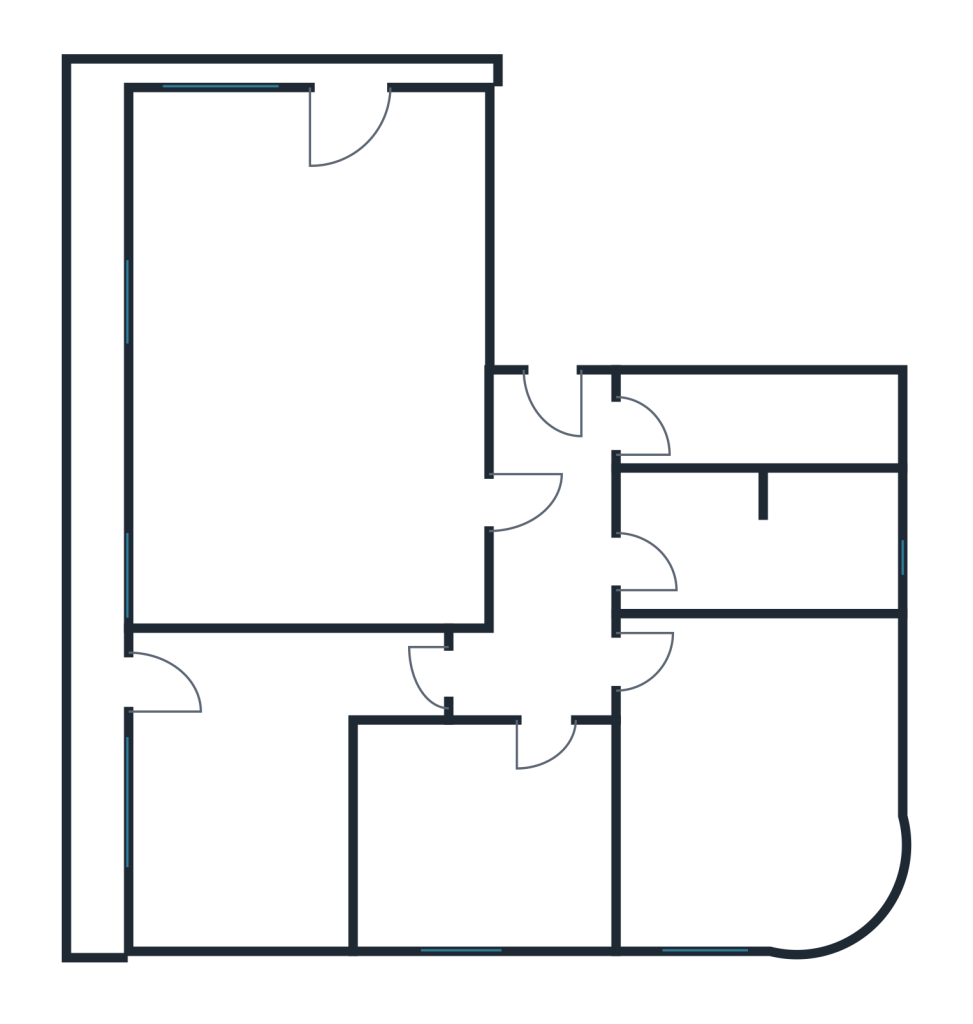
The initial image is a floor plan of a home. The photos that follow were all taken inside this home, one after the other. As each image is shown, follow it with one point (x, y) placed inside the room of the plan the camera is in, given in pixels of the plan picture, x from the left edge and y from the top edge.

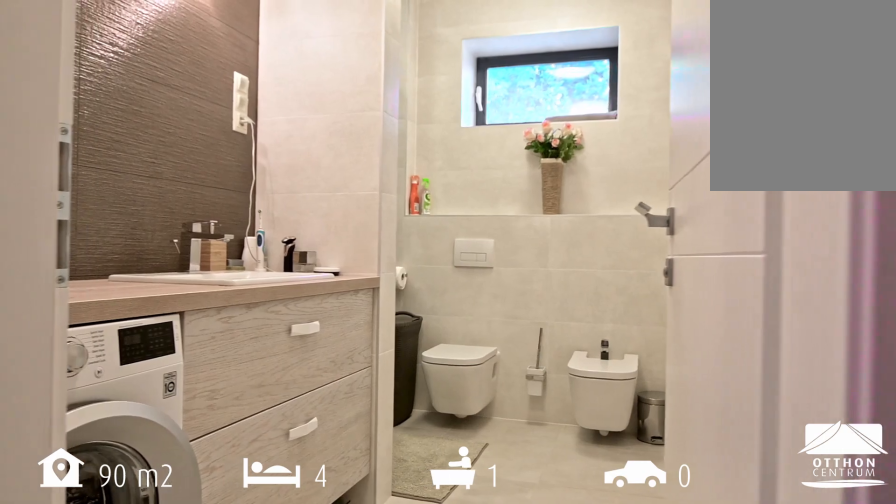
(759, 560)
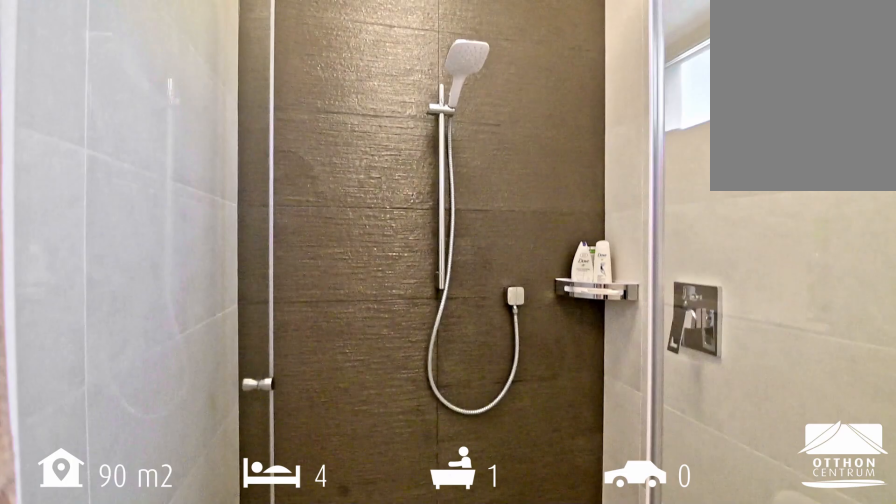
(759, 560)
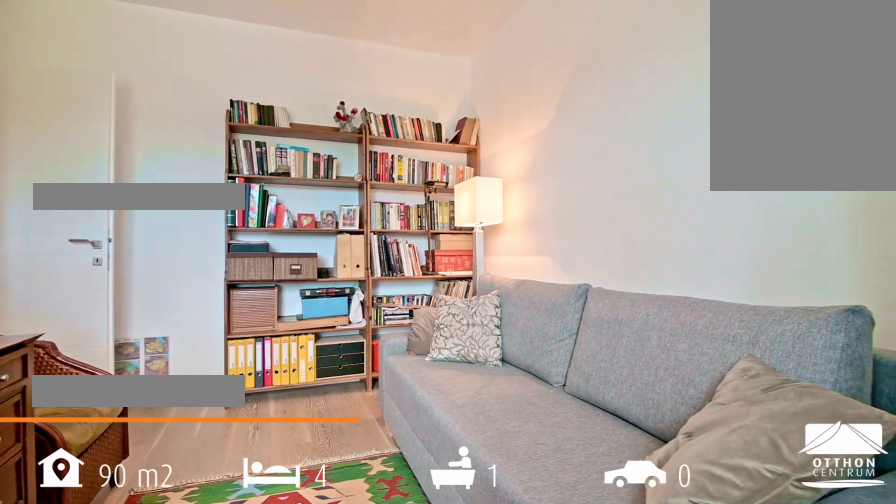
(758, 772)
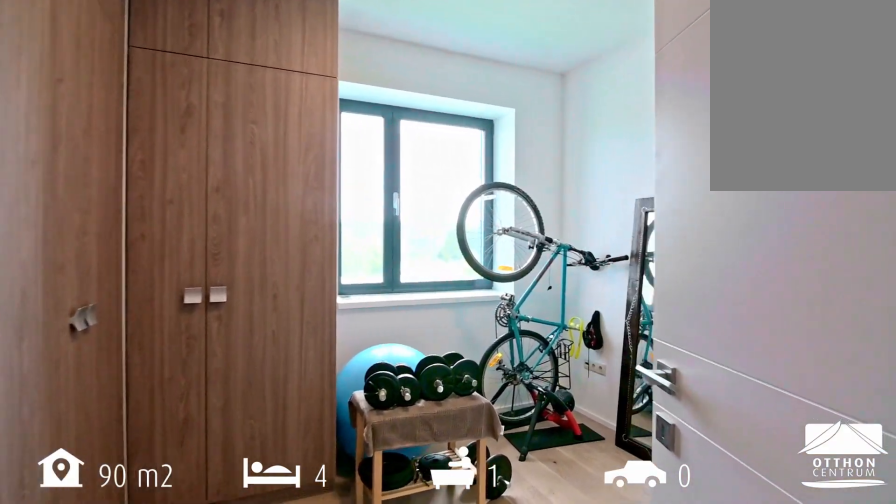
(479, 848)
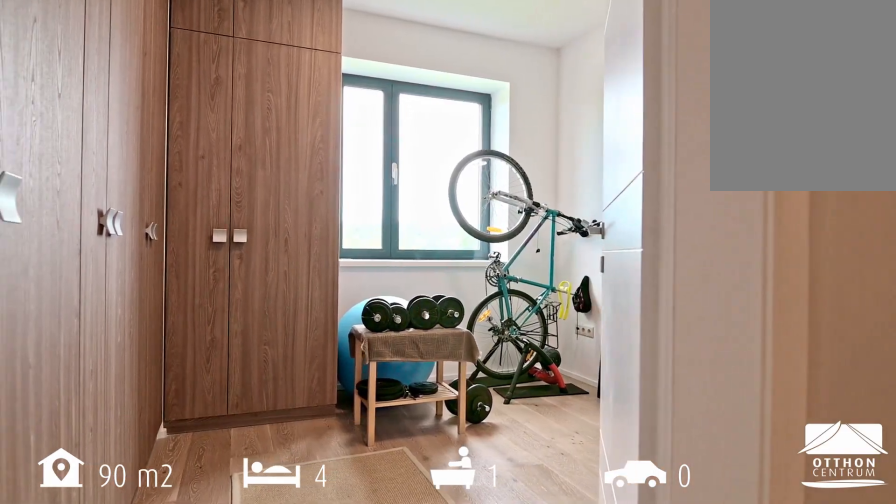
(479, 848)
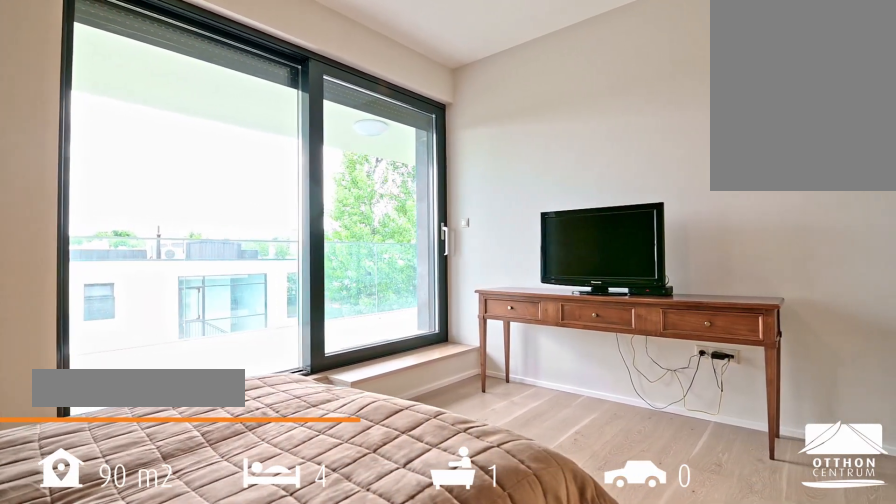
(275, 810)
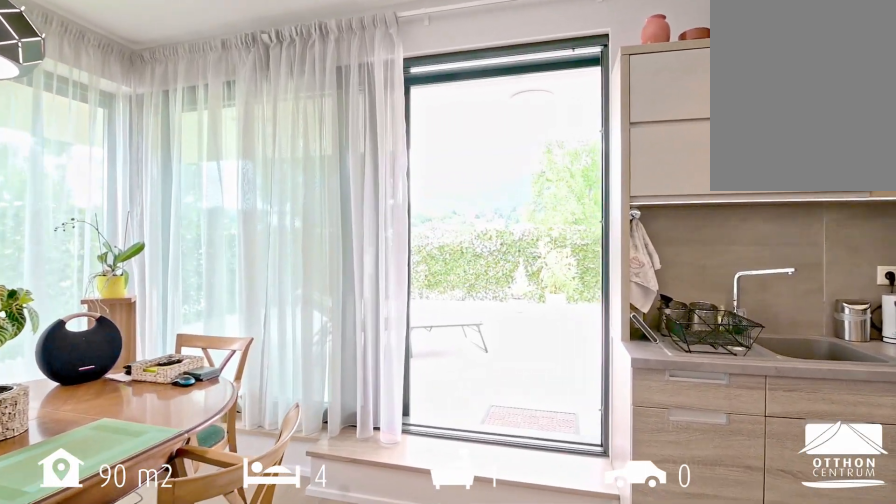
(298, 257)
